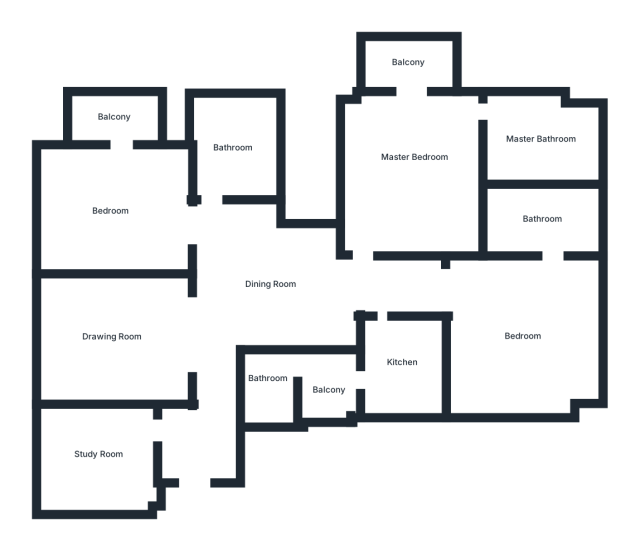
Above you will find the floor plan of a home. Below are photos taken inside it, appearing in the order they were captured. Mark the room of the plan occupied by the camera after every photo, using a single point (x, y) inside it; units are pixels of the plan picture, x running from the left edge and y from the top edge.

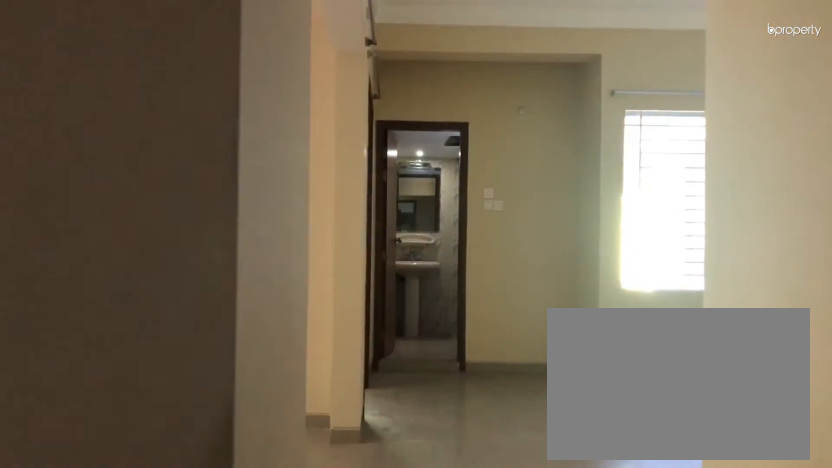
(206, 437)
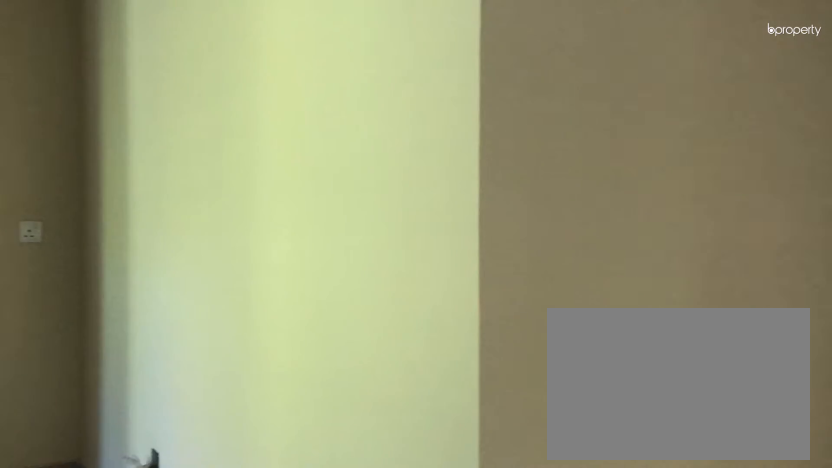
(113, 337)
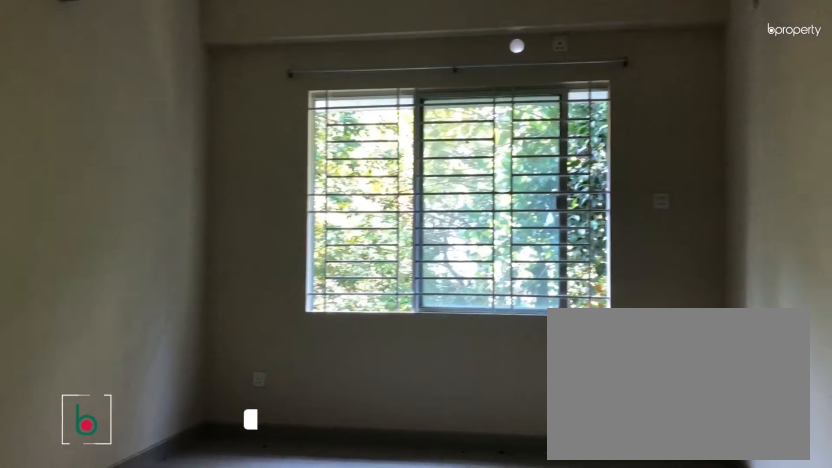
(113, 337)
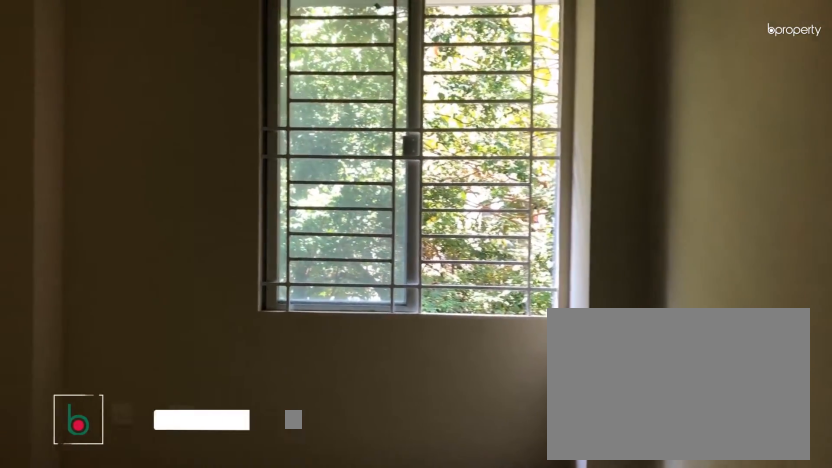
(98, 453)
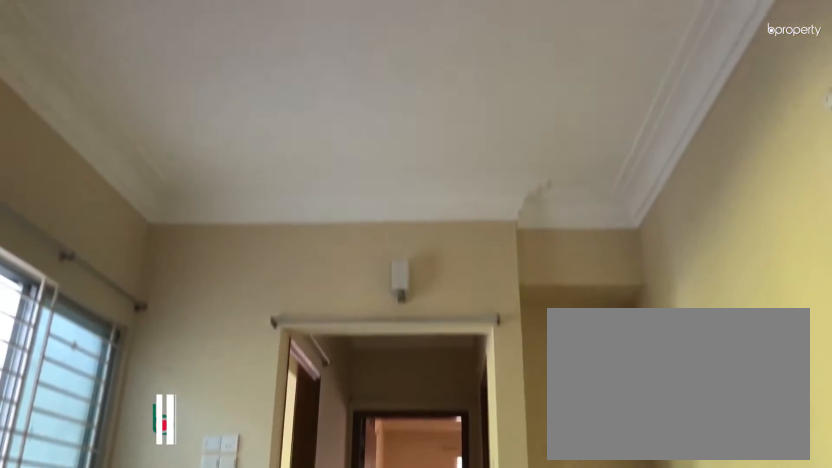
(270, 283)
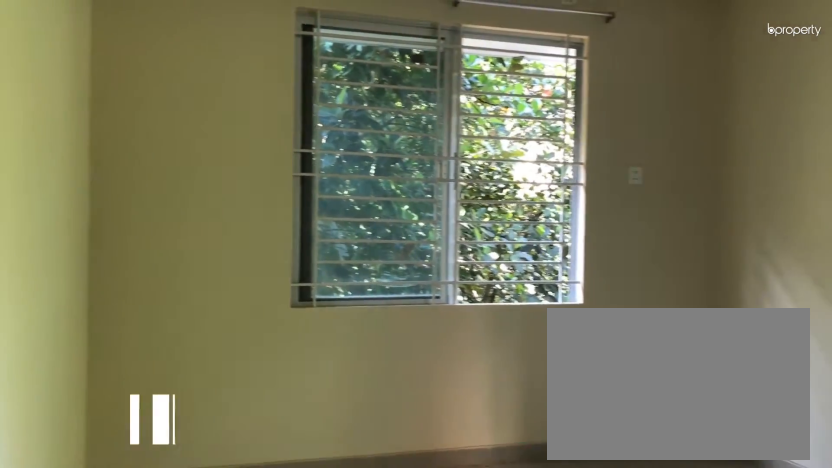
(110, 211)
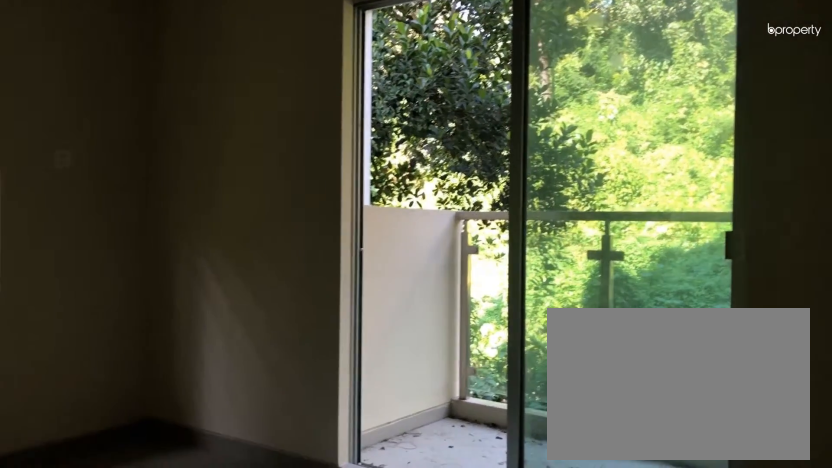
(110, 211)
